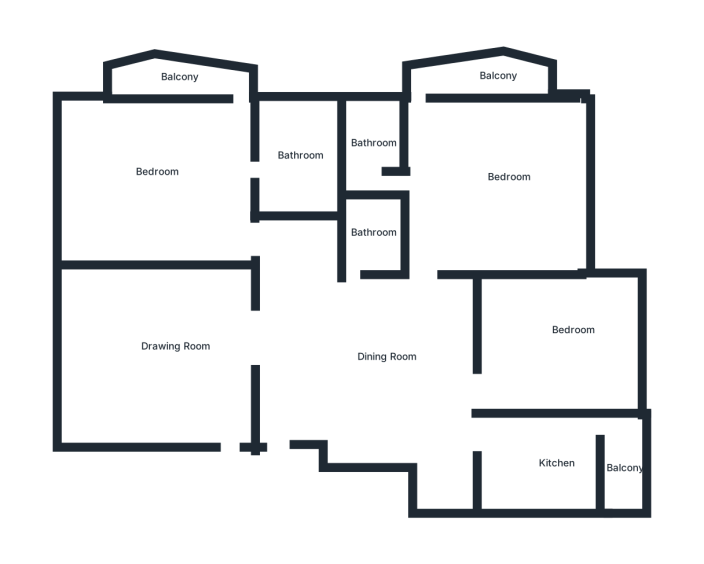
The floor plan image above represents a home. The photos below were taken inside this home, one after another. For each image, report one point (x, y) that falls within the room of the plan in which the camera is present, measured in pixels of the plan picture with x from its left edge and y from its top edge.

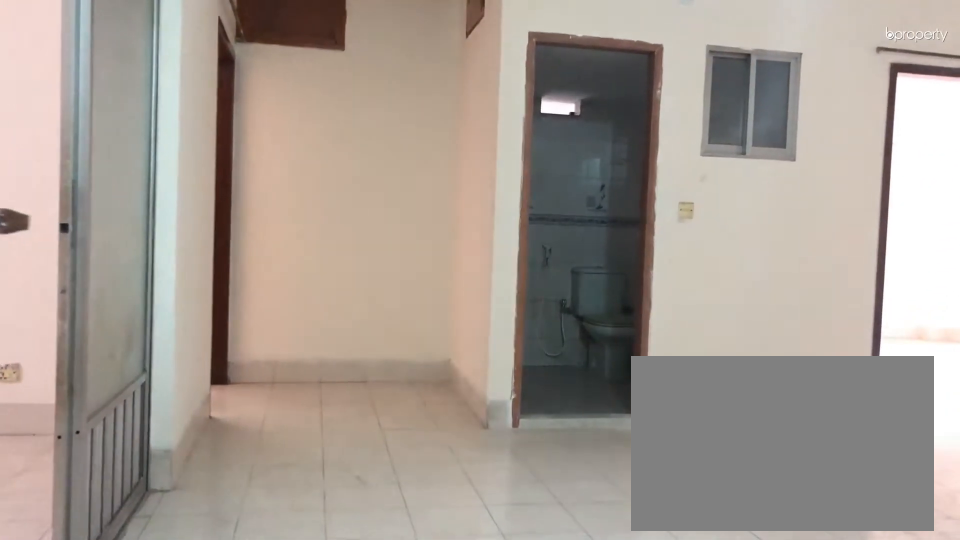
(291, 427)
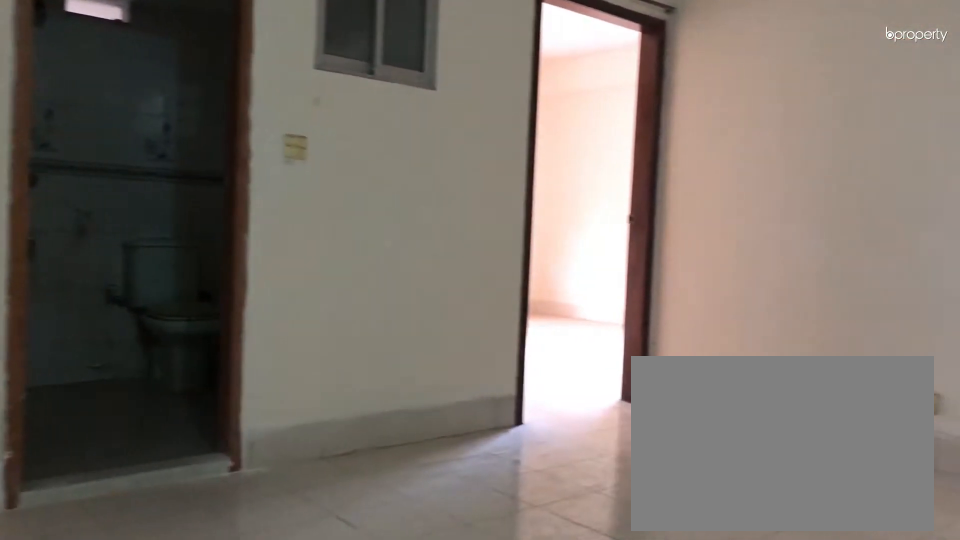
(380, 348)
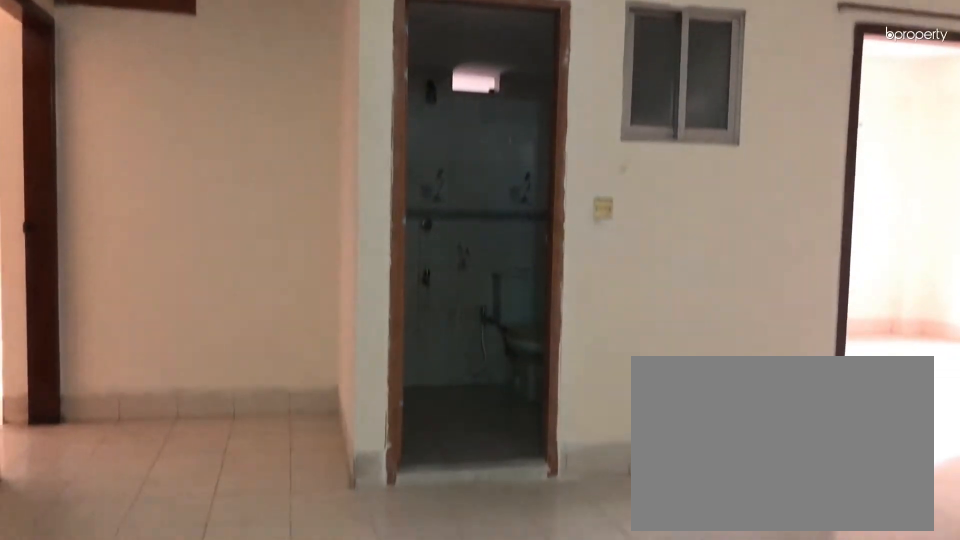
(381, 349)
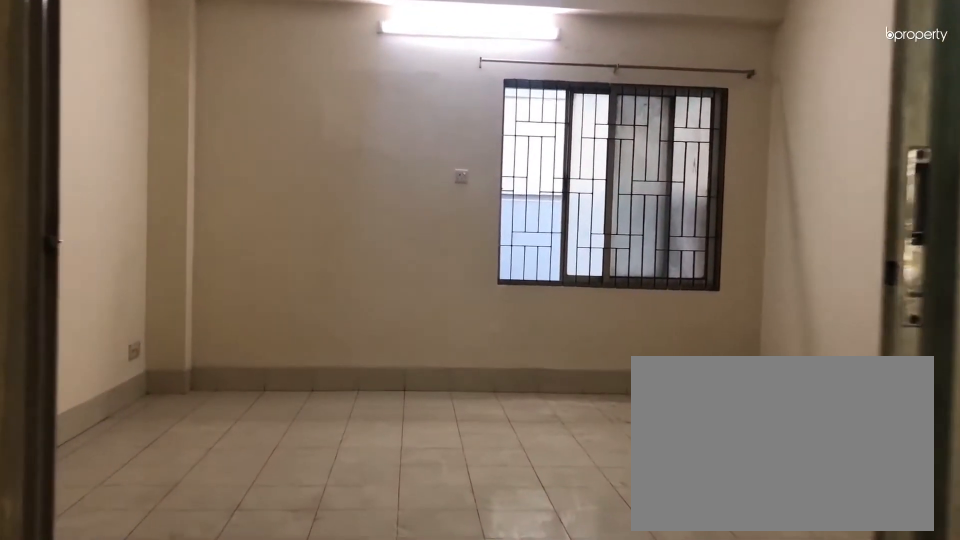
(221, 348)
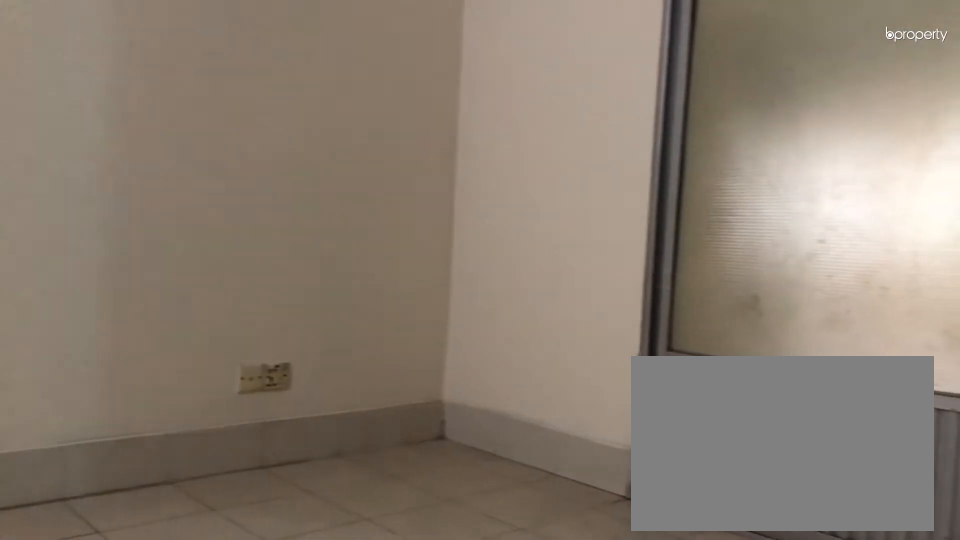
(142, 354)
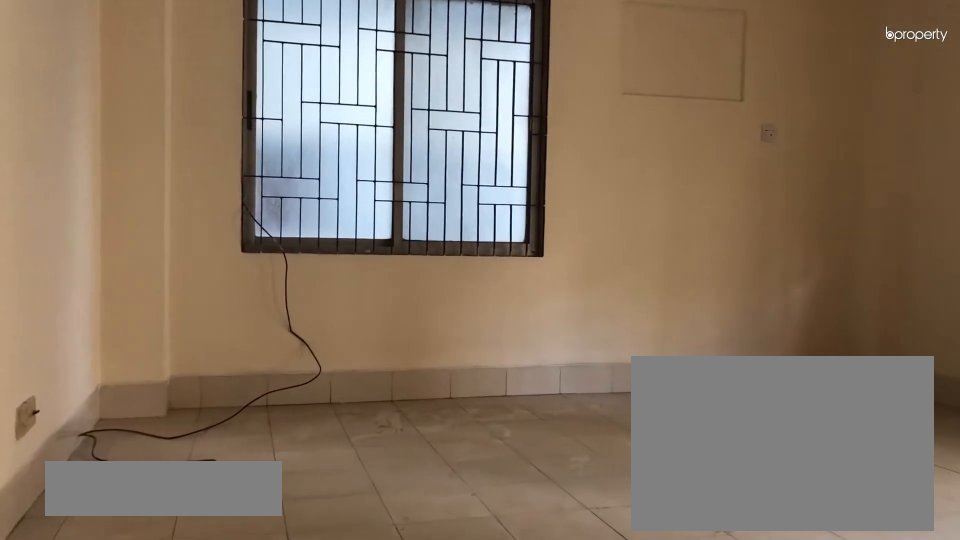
(169, 192)
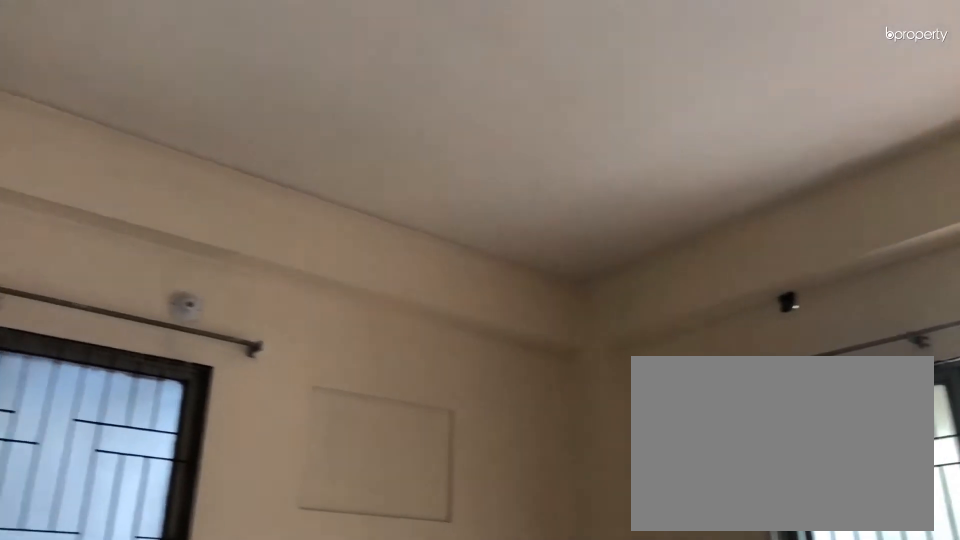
(155, 167)
